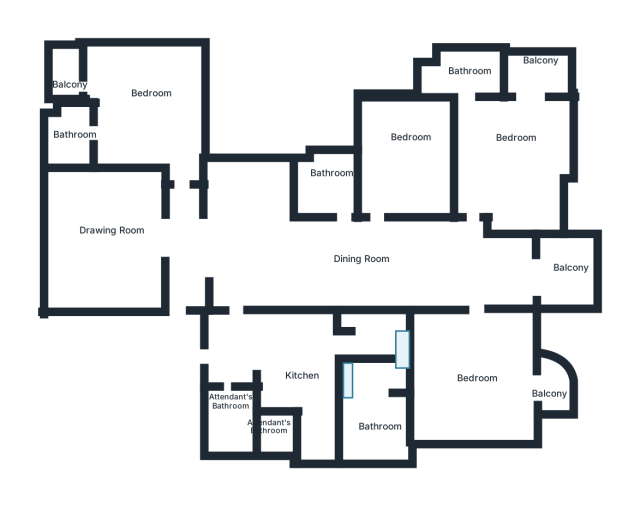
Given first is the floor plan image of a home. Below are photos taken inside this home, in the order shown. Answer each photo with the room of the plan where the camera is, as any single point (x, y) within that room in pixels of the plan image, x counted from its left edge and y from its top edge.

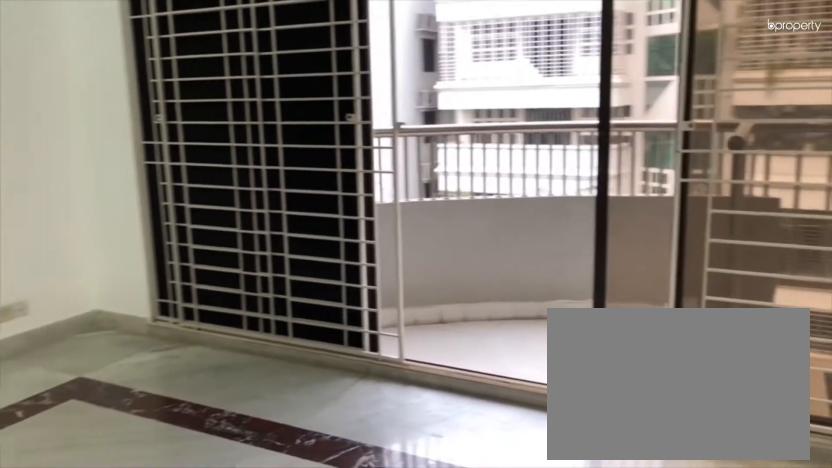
(482, 377)
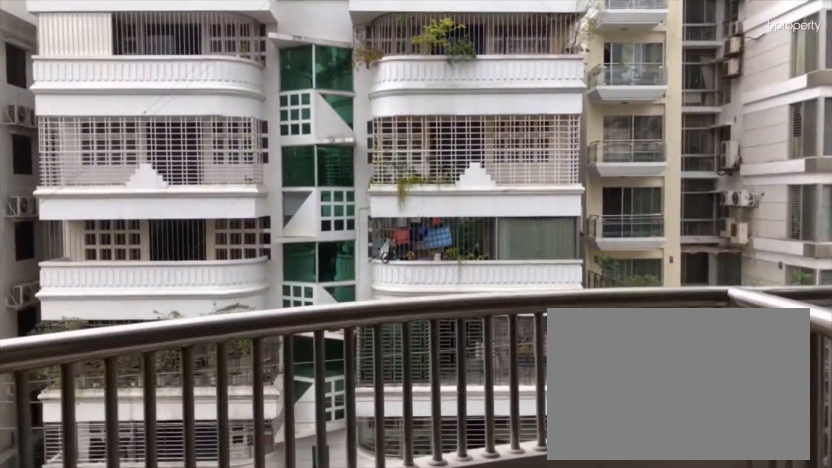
(551, 384)
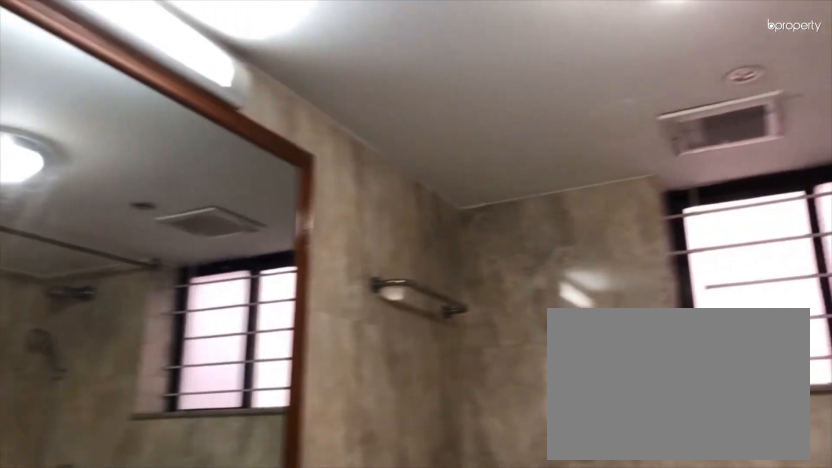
(373, 426)
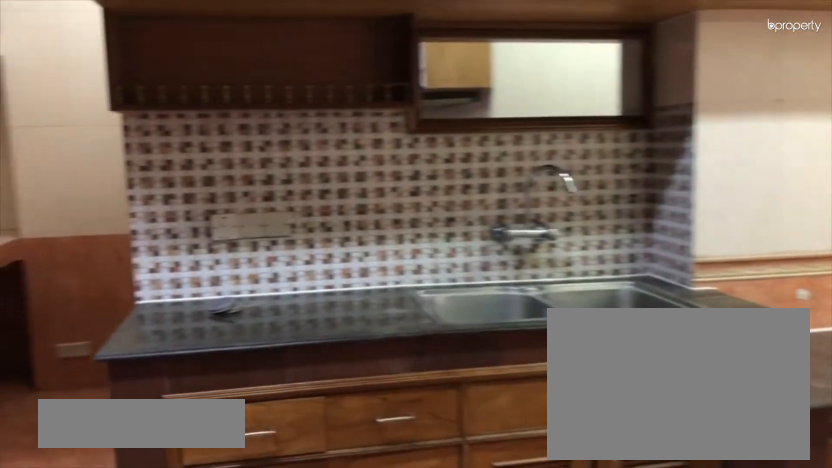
(295, 359)
